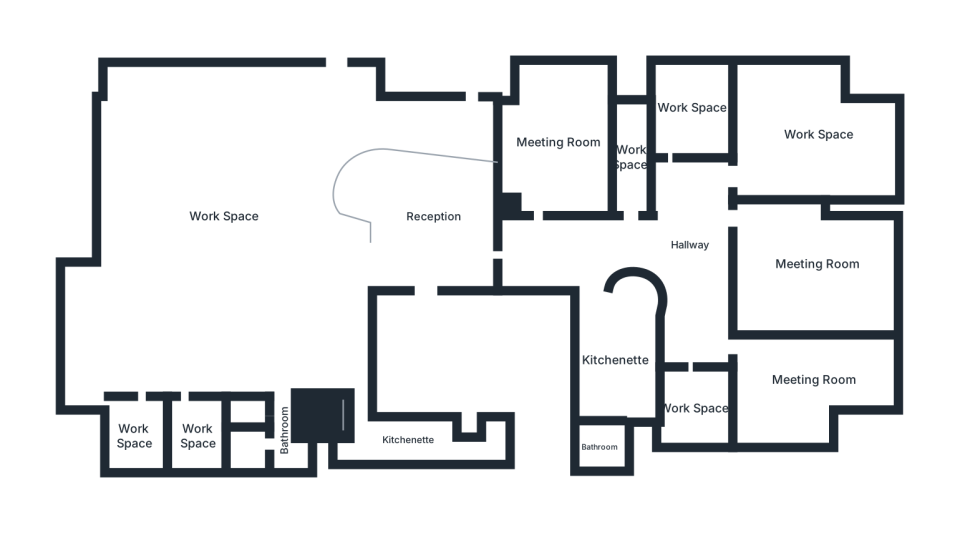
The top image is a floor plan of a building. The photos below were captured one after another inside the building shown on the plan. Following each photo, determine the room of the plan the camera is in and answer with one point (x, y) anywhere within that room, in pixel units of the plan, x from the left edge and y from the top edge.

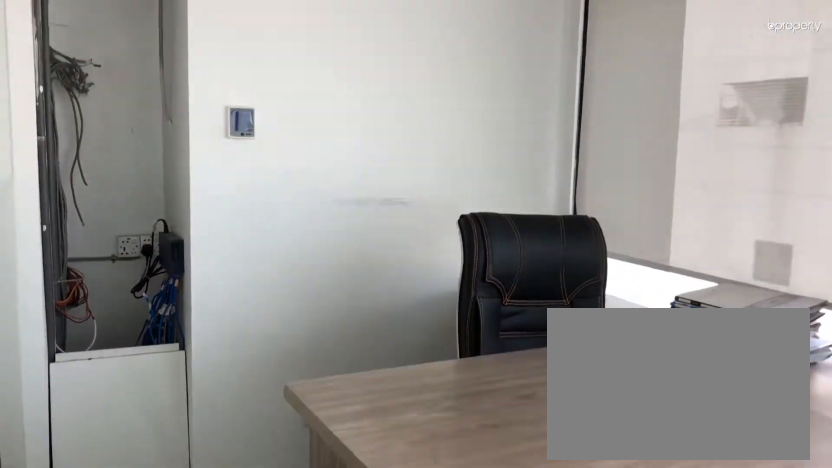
(196, 433)
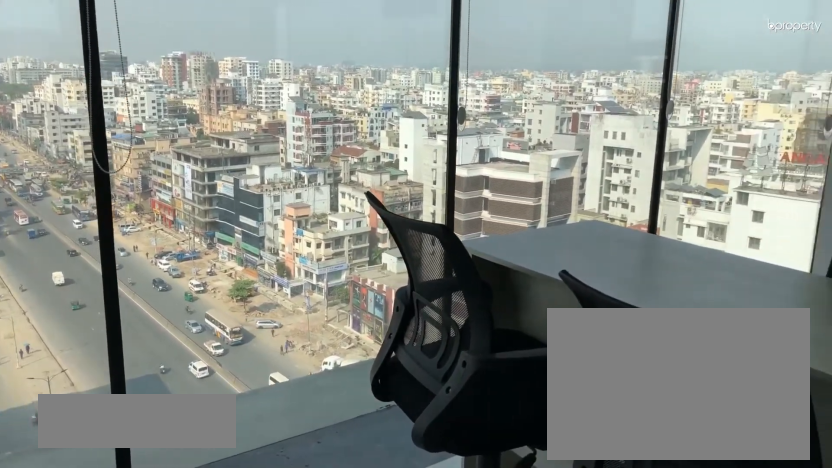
(134, 434)
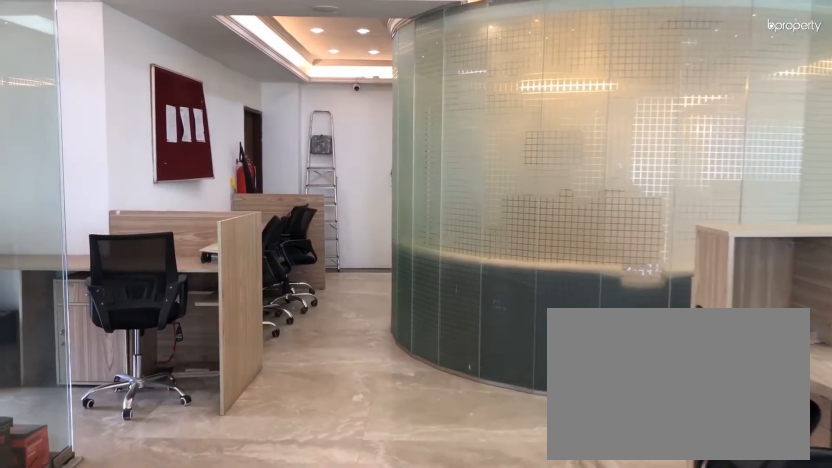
(357, 128)
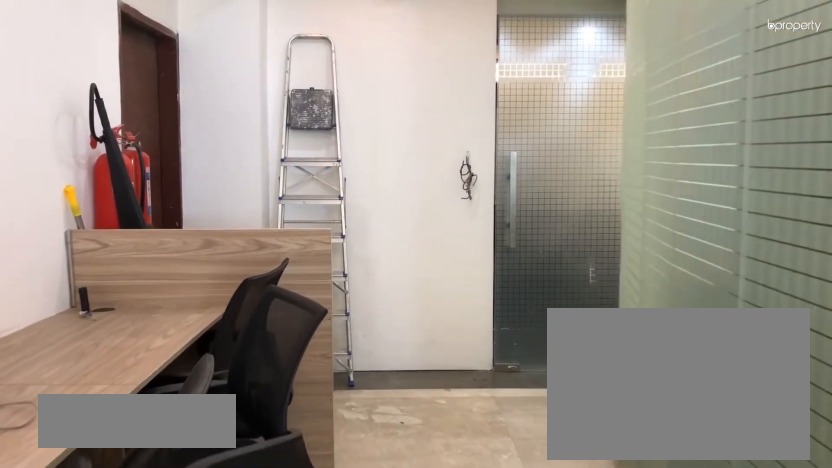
(458, 134)
